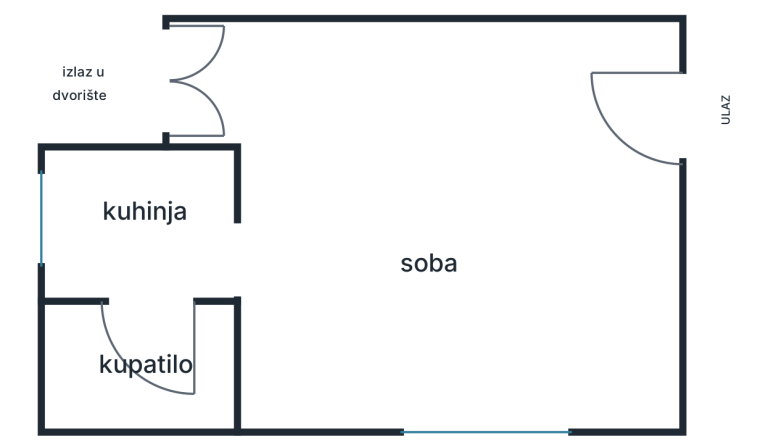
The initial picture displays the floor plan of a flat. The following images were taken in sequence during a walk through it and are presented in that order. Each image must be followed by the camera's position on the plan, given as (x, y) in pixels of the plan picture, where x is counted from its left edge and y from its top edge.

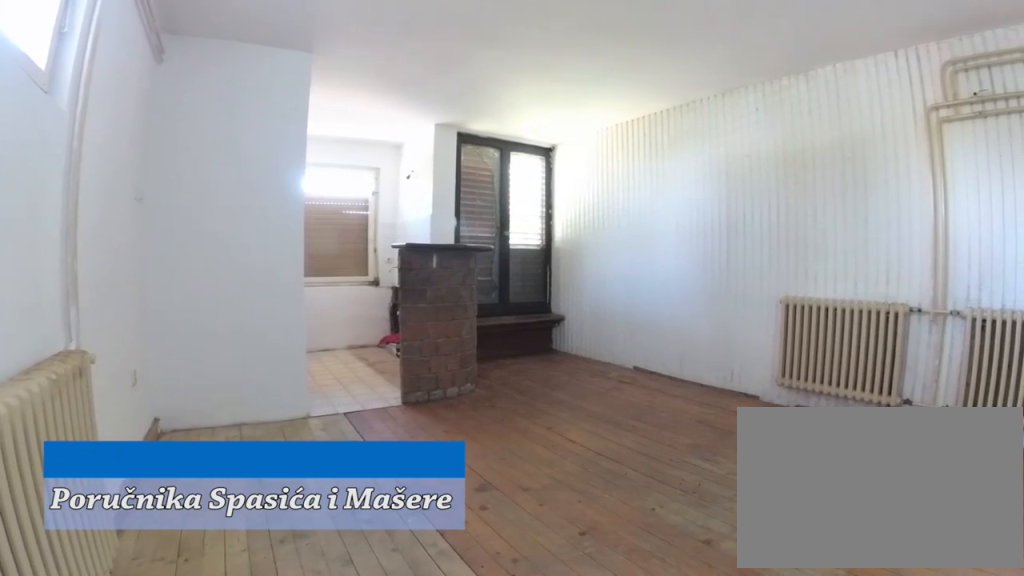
(569, 369)
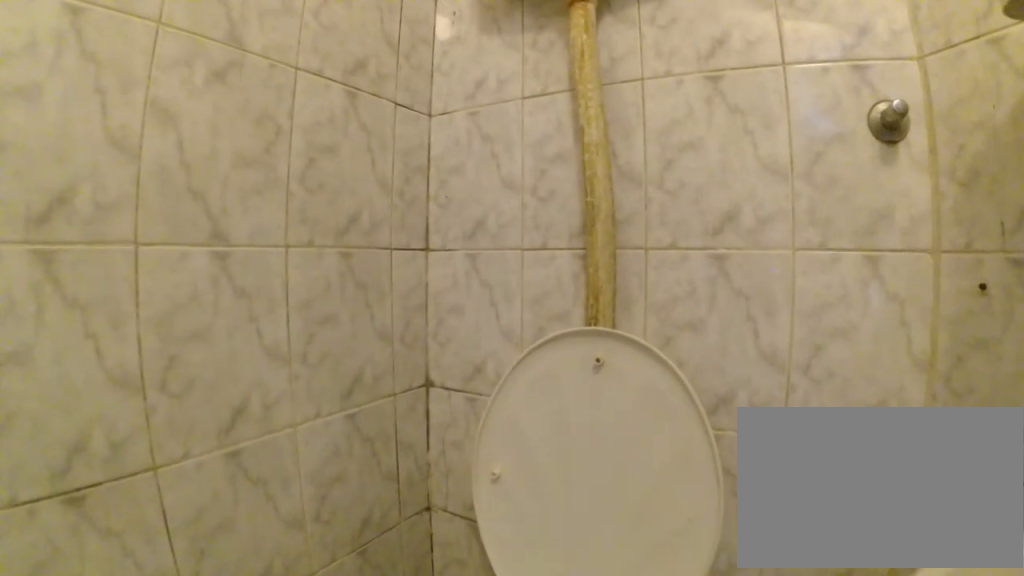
(127, 335)
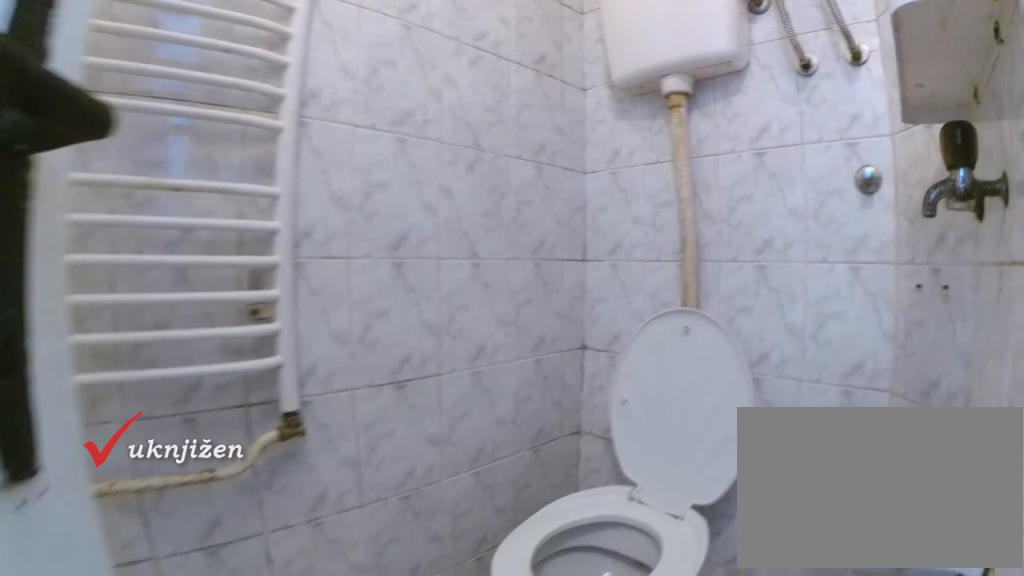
(143, 341)
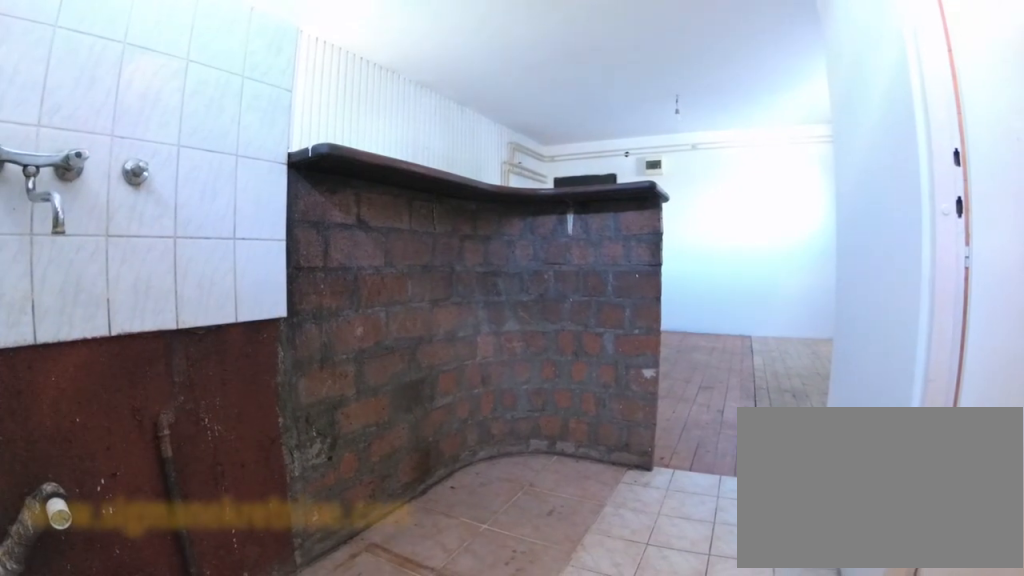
(96, 247)
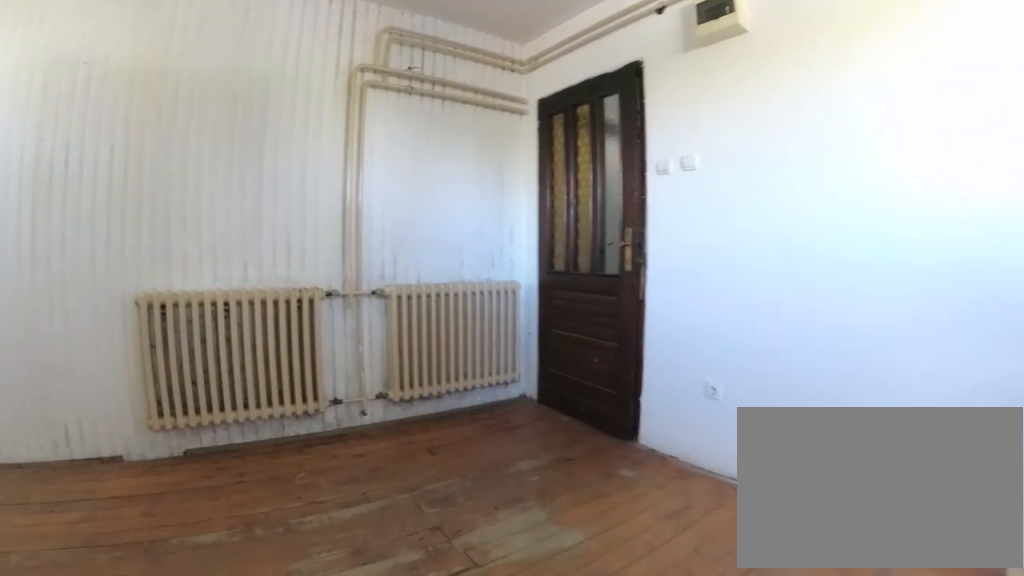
(464, 223)
